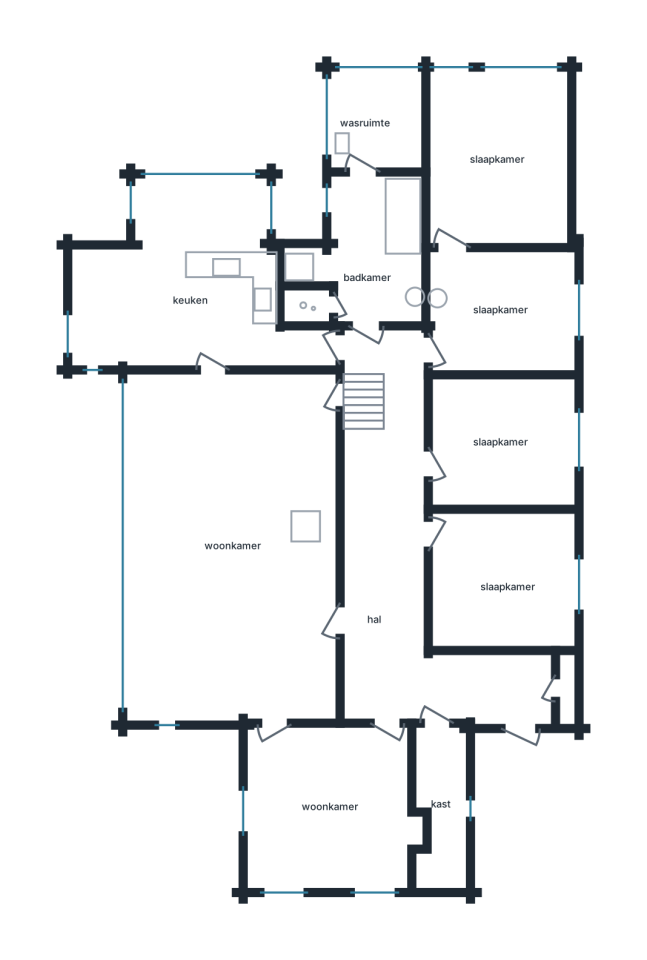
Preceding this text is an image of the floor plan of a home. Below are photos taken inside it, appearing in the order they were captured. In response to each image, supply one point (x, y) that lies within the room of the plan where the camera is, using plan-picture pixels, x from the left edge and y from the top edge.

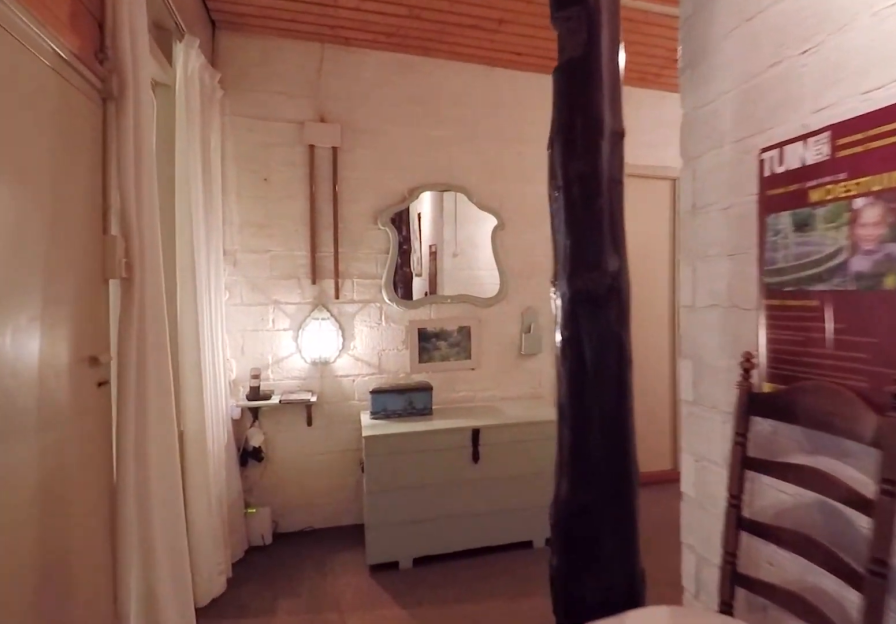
(409, 568)
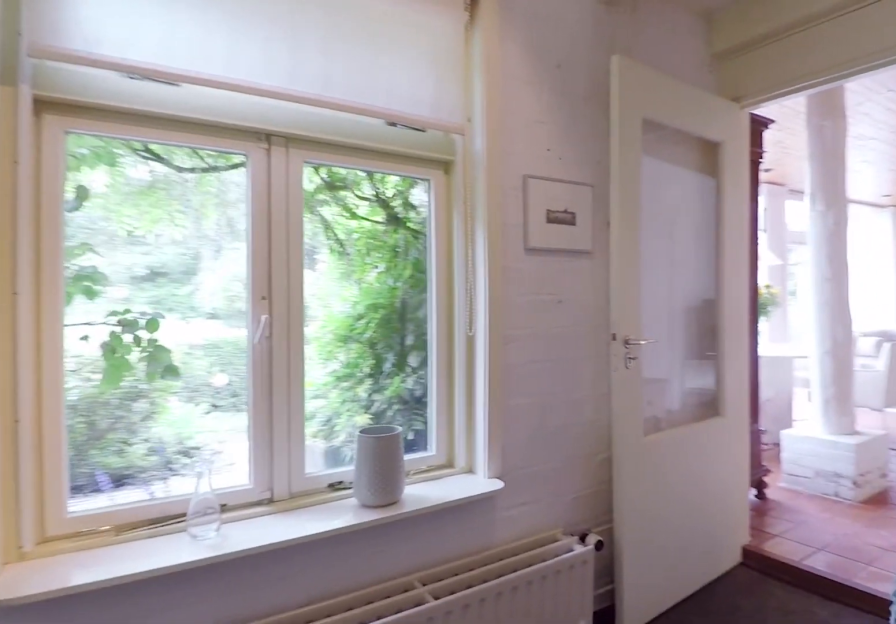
(329, 806)
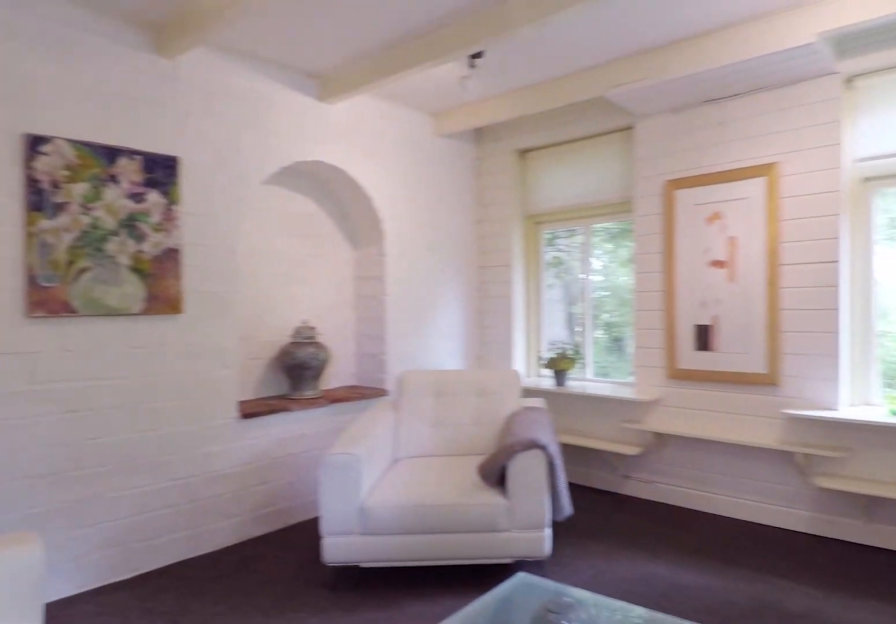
(329, 806)
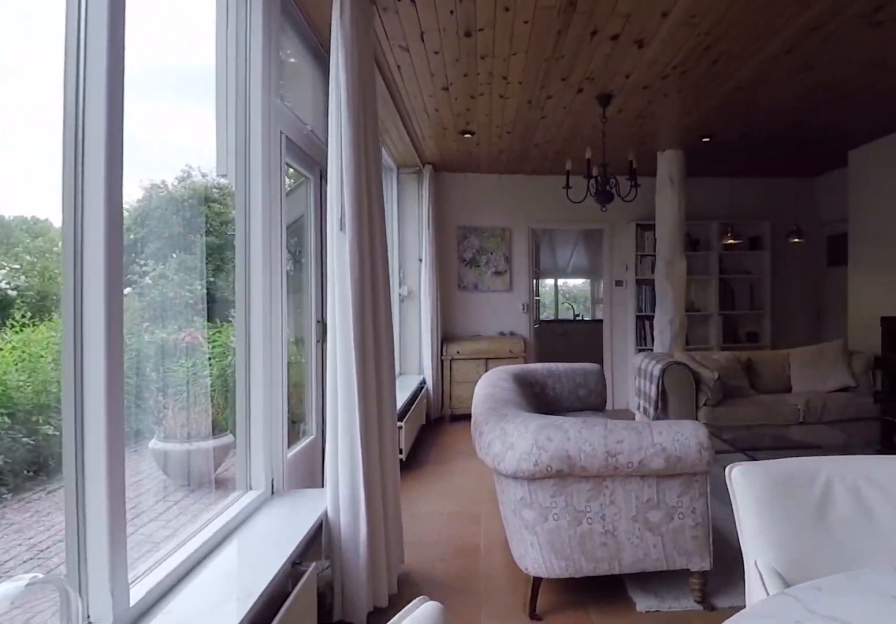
(233, 546)
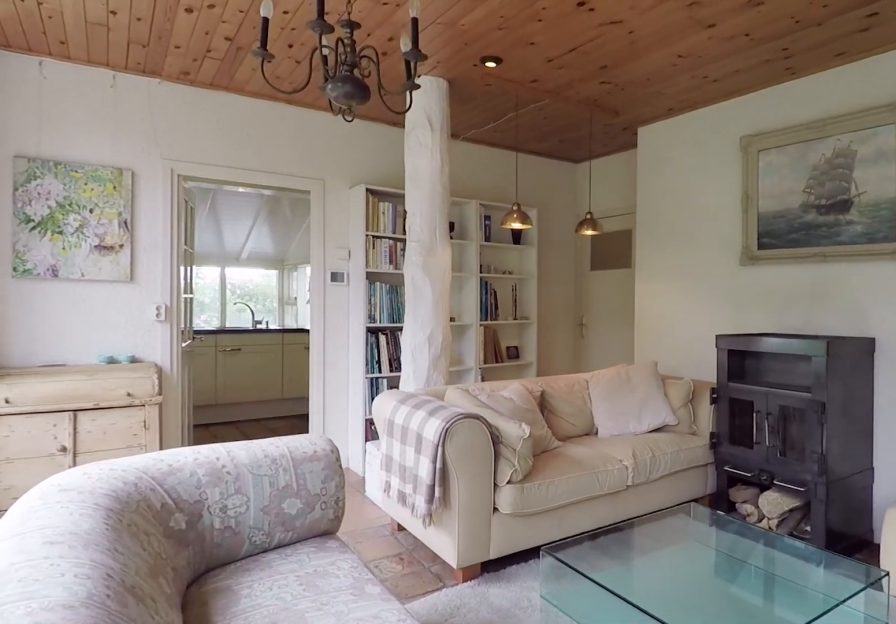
(233, 546)
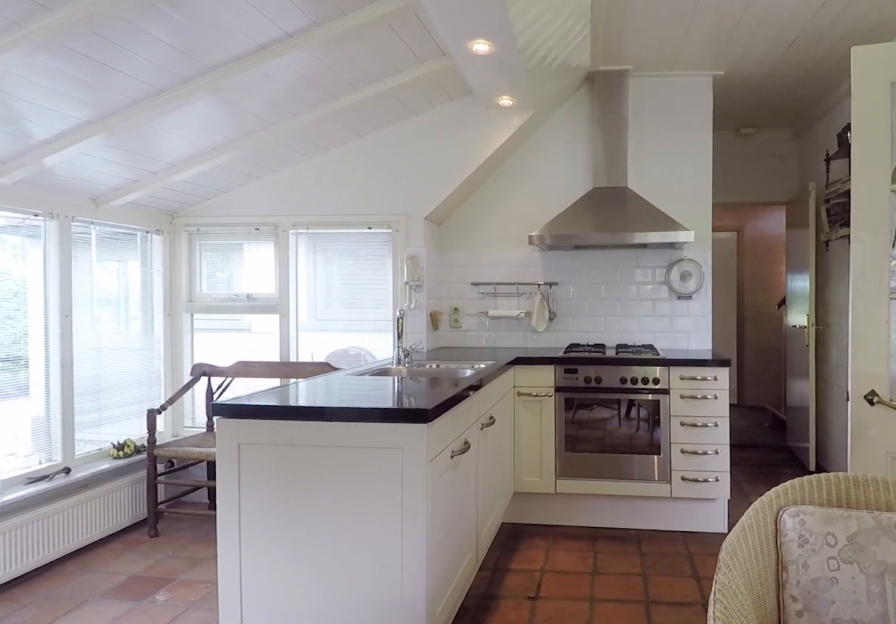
(191, 285)
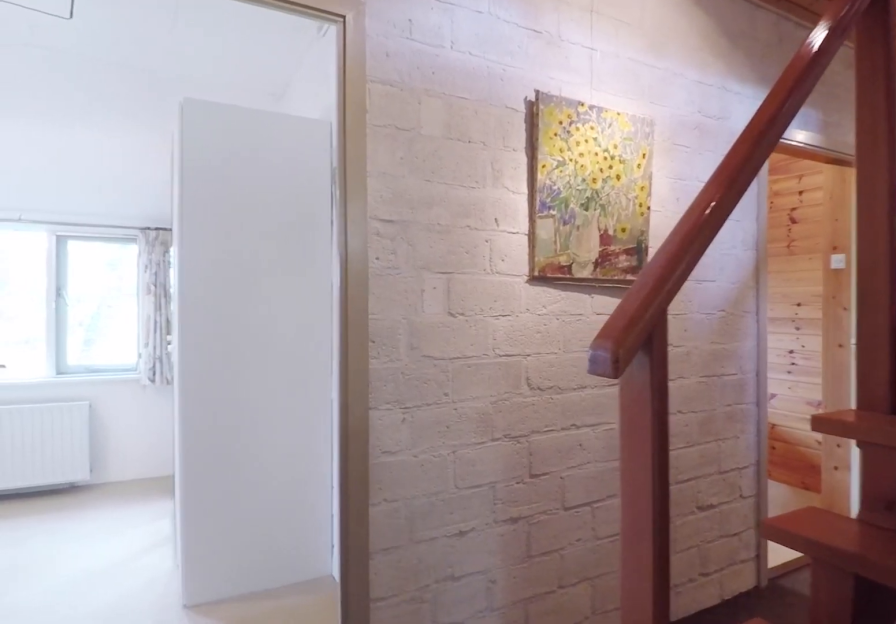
(409, 568)
